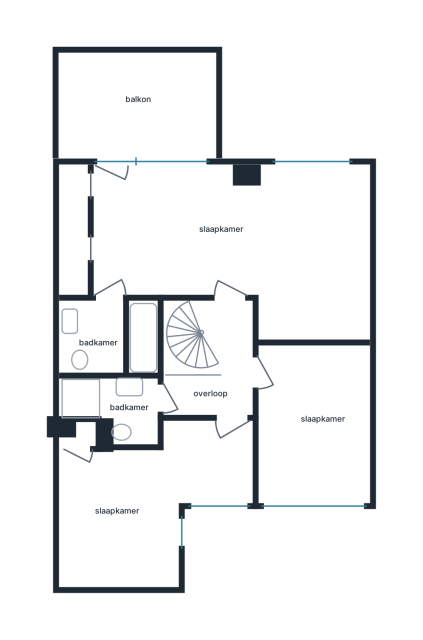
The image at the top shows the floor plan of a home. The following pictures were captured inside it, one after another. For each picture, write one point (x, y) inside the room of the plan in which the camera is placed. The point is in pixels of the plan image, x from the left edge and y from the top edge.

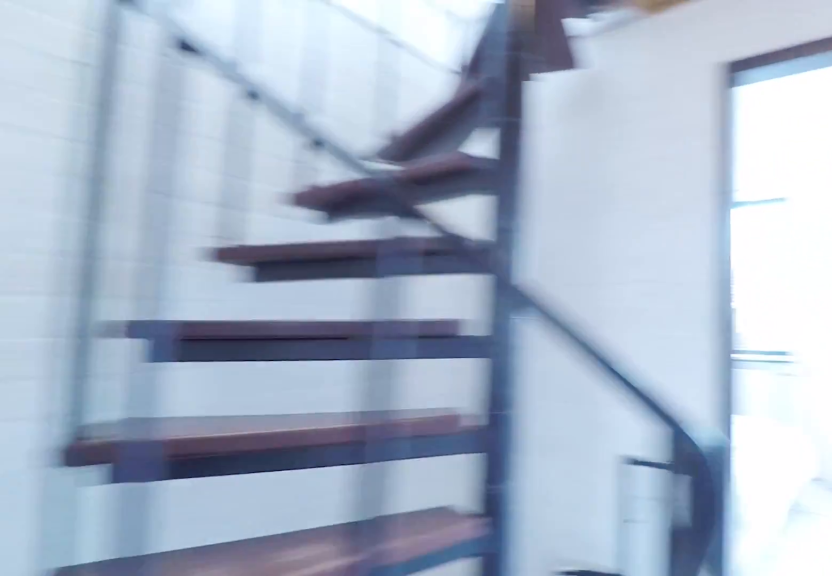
(216, 365)
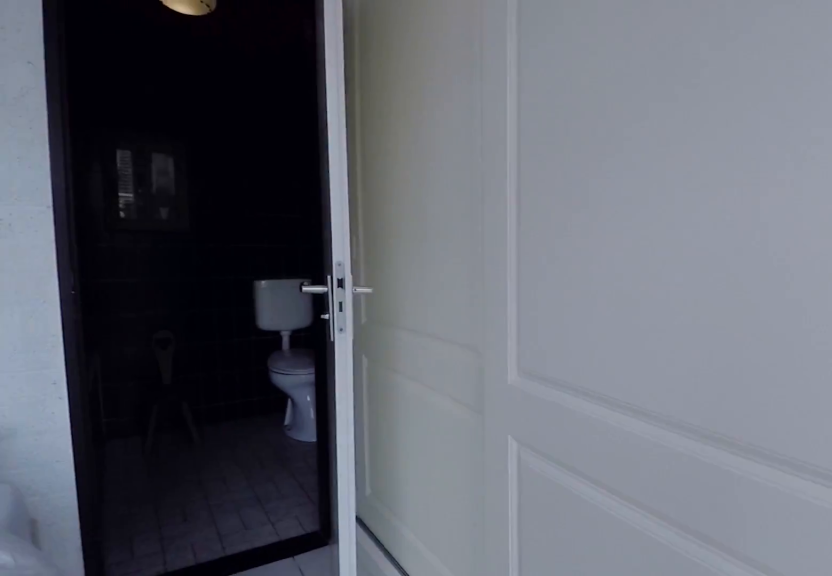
(240, 247)
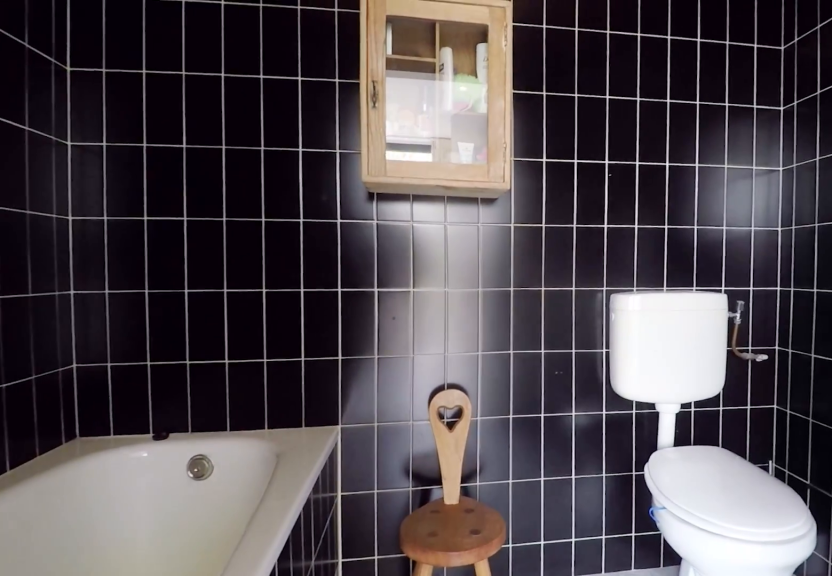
(110, 337)
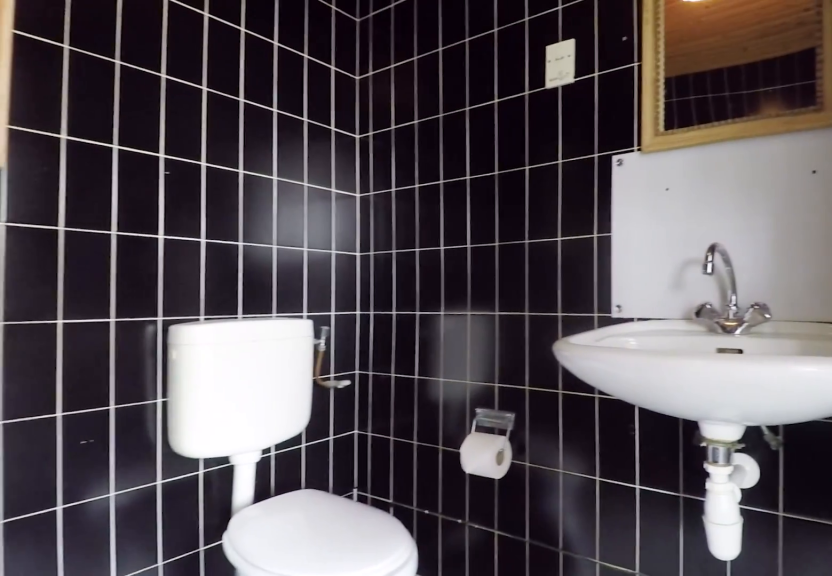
(110, 337)
